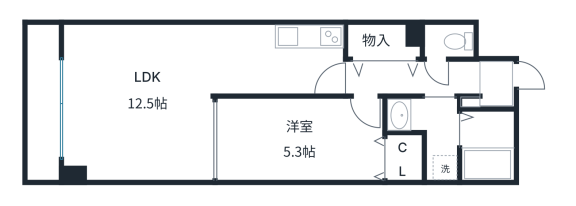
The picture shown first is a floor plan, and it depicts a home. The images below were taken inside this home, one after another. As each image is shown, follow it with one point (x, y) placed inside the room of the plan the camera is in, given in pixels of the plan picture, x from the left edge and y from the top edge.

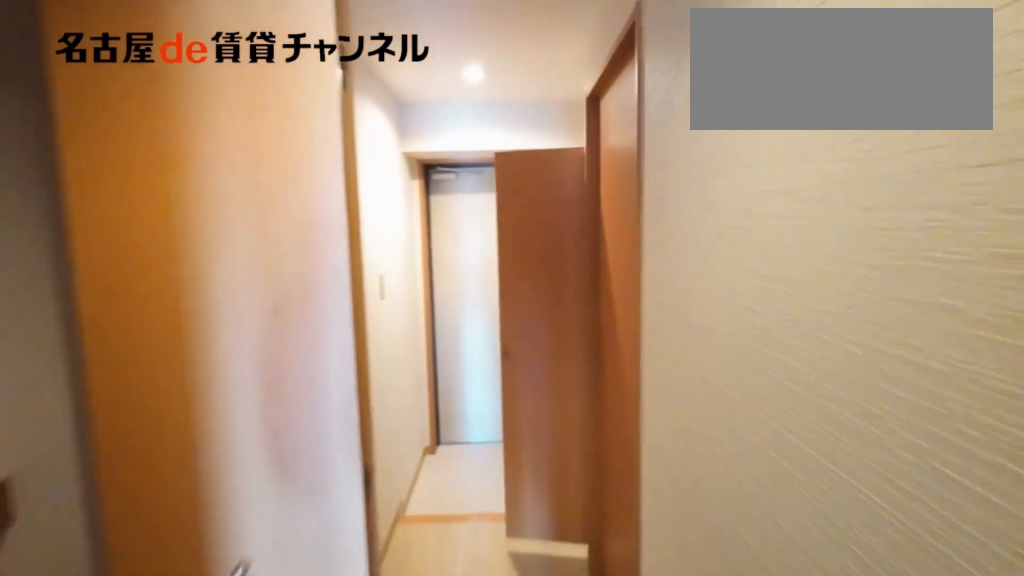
(414, 79)
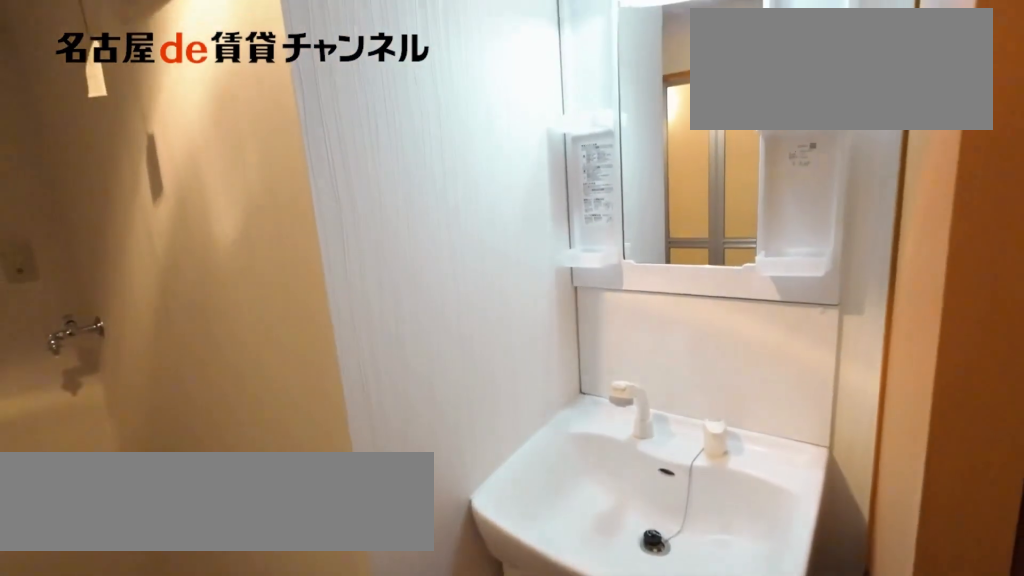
(429, 132)
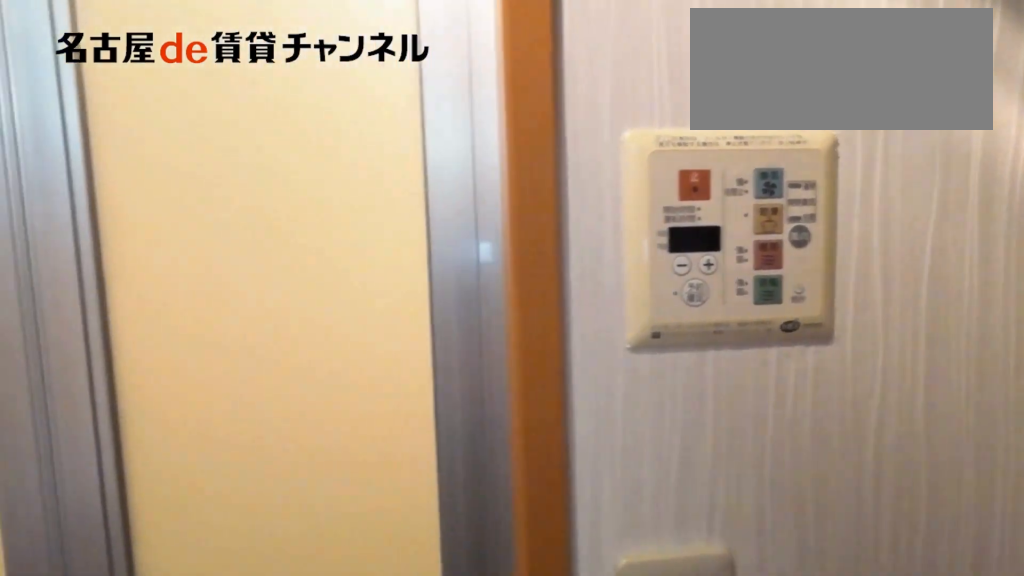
(429, 132)
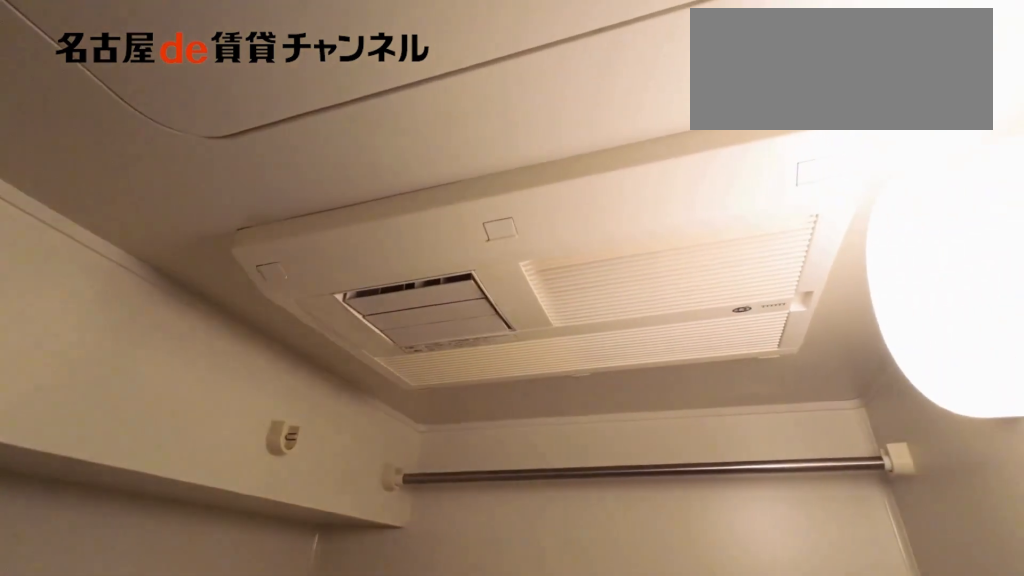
(487, 145)
